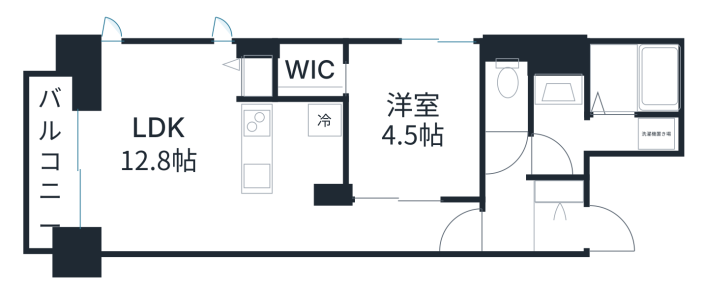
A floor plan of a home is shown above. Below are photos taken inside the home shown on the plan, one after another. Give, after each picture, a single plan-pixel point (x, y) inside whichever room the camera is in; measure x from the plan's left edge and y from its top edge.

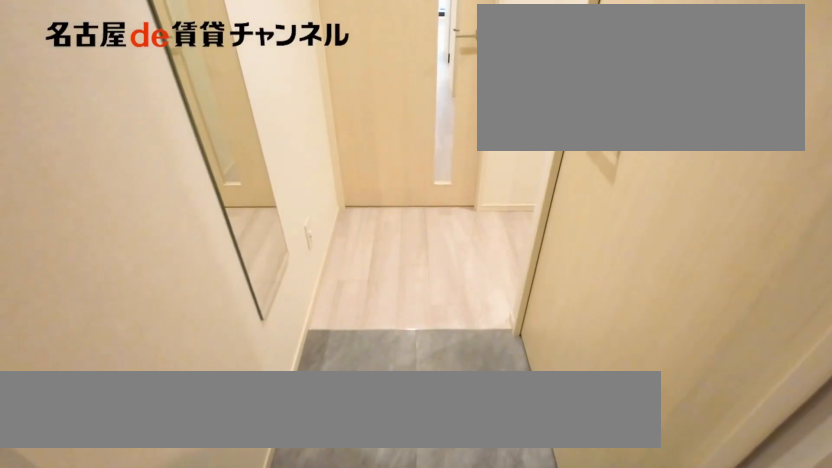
(560, 188)
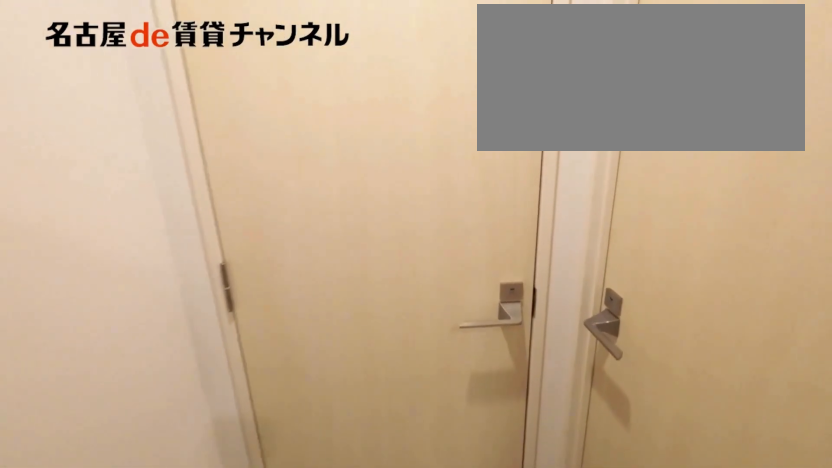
(560, 188)
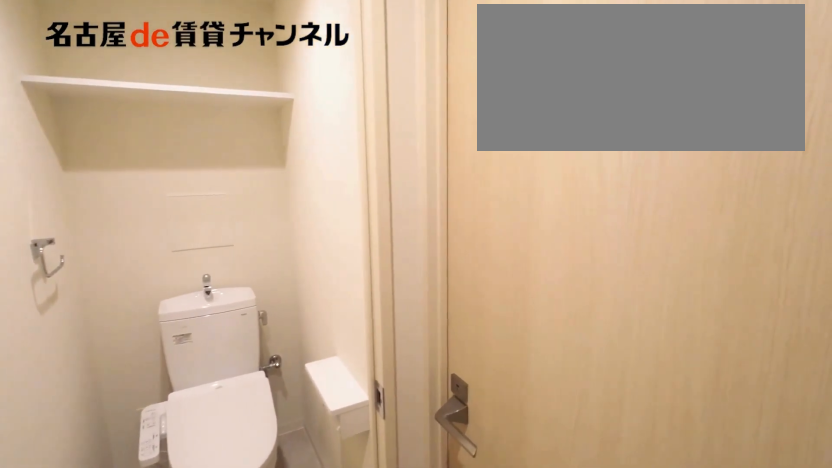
(508, 86)
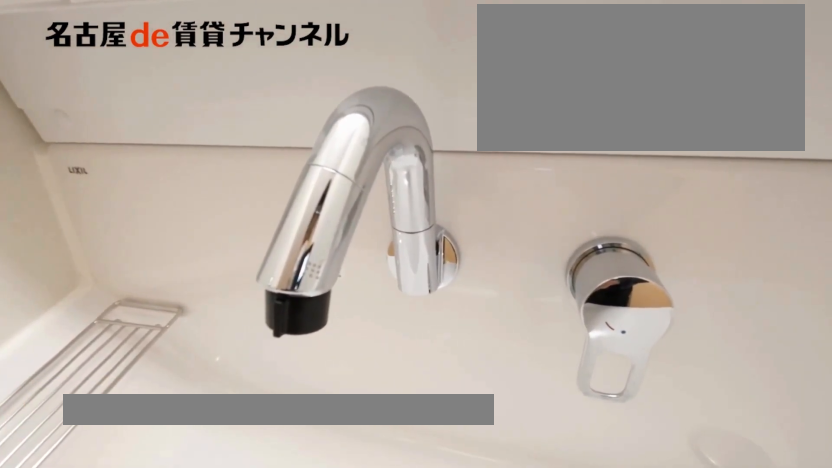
(600, 135)
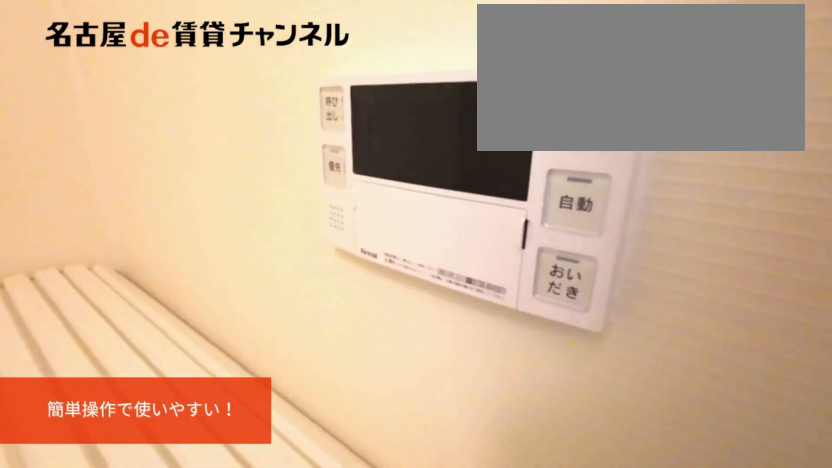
(599, 103)
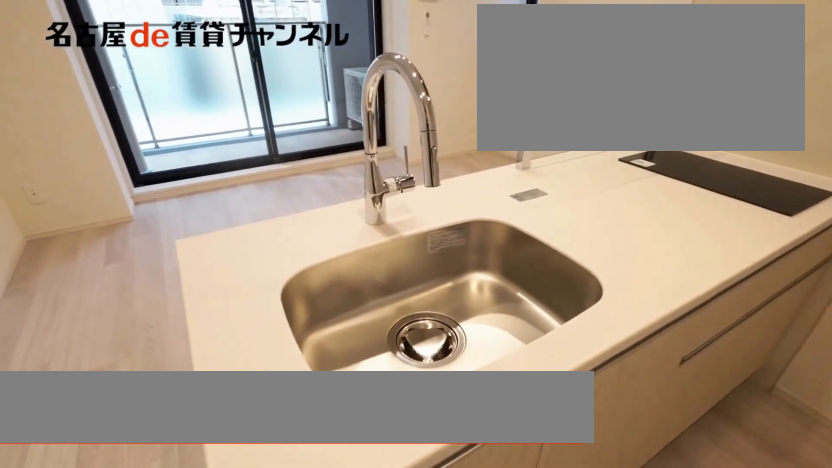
(294, 150)
